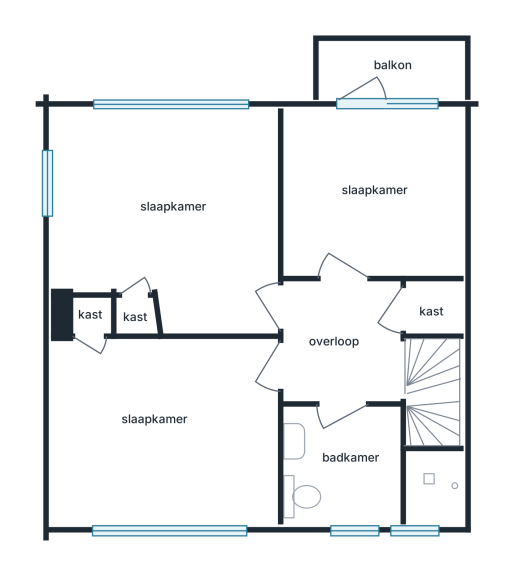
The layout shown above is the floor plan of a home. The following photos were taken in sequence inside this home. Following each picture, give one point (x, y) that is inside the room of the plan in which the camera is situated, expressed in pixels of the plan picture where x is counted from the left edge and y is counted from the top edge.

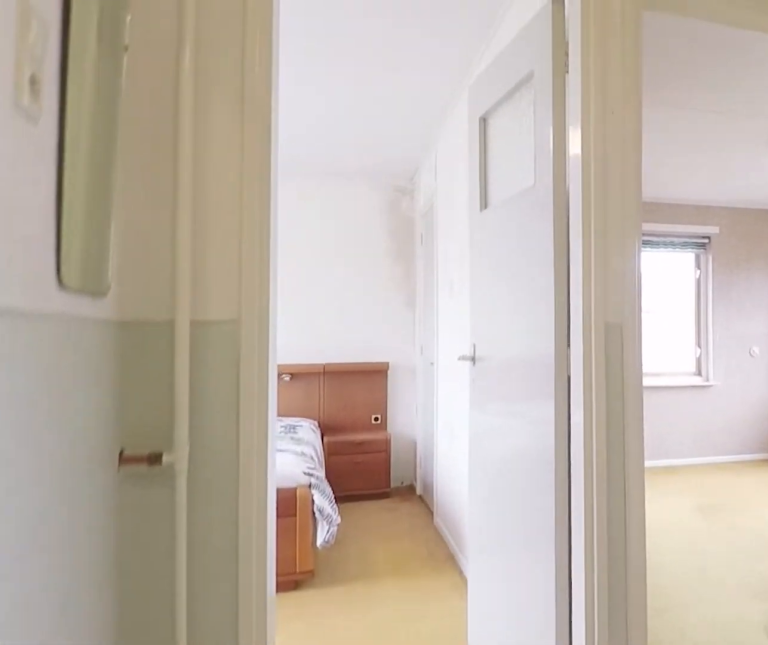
(344, 342)
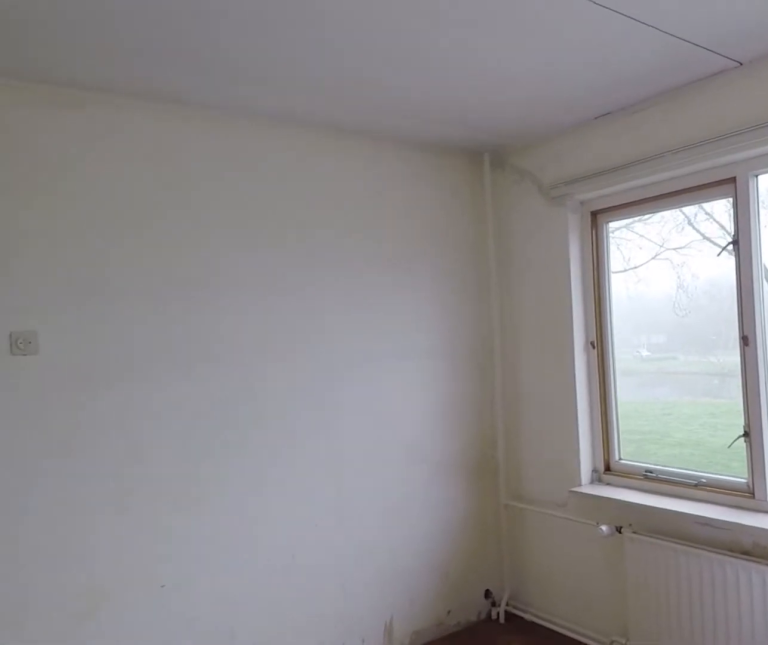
(255, 442)
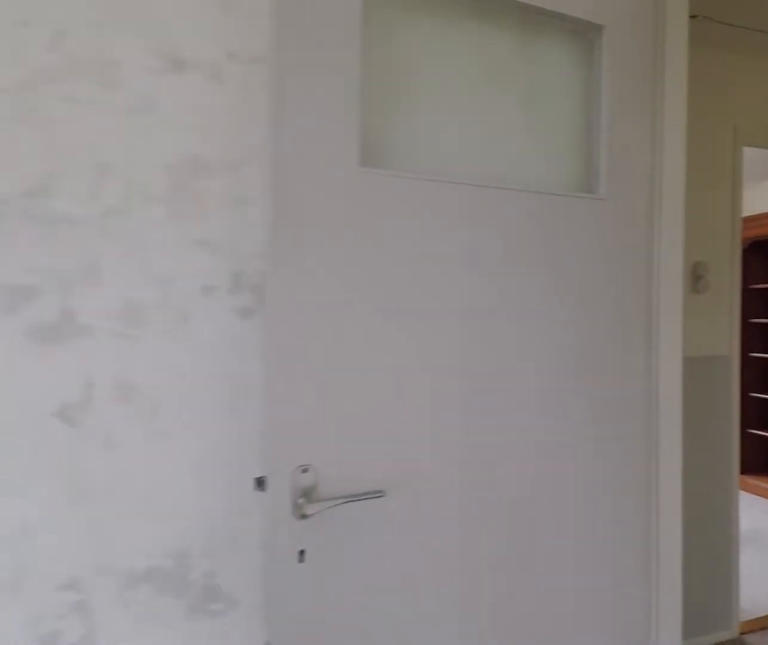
(255, 442)
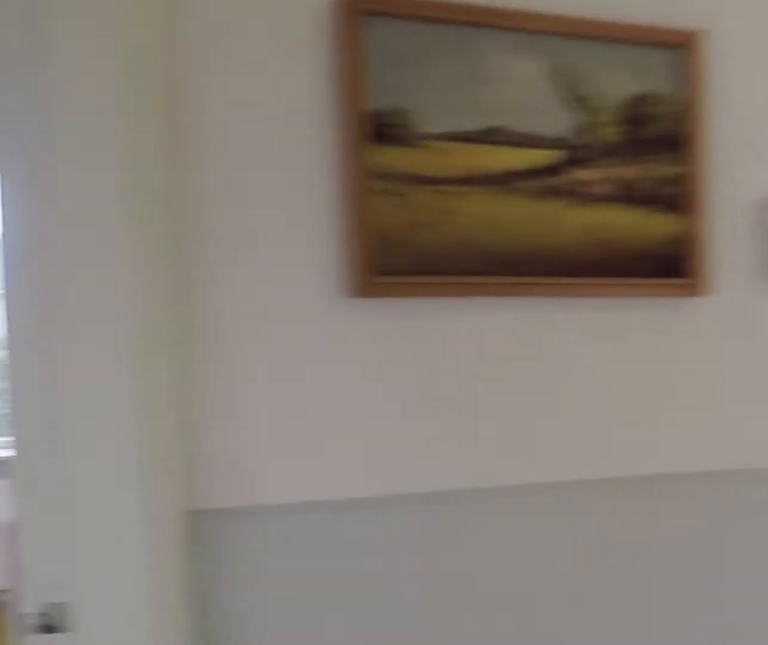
(344, 342)
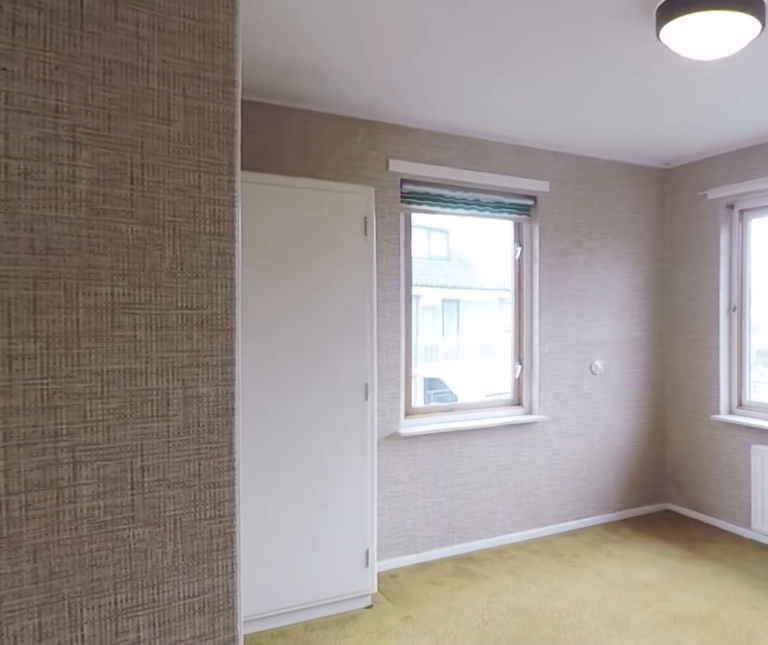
(263, 223)
